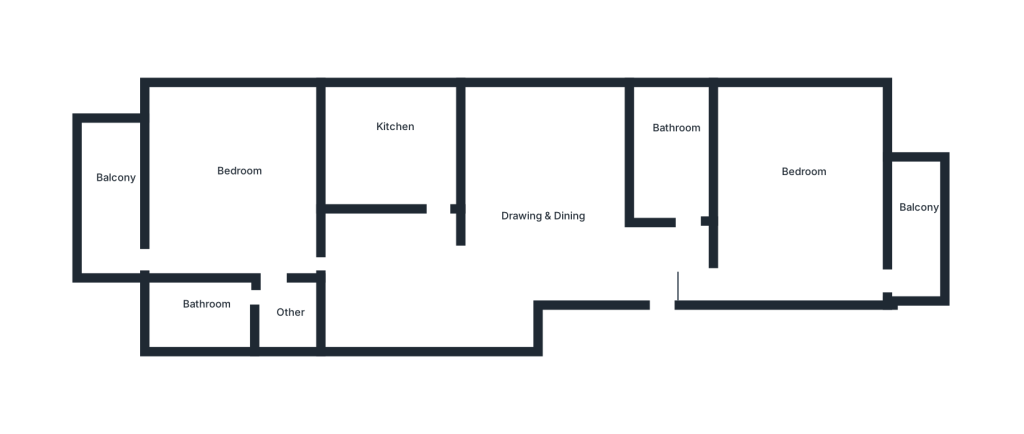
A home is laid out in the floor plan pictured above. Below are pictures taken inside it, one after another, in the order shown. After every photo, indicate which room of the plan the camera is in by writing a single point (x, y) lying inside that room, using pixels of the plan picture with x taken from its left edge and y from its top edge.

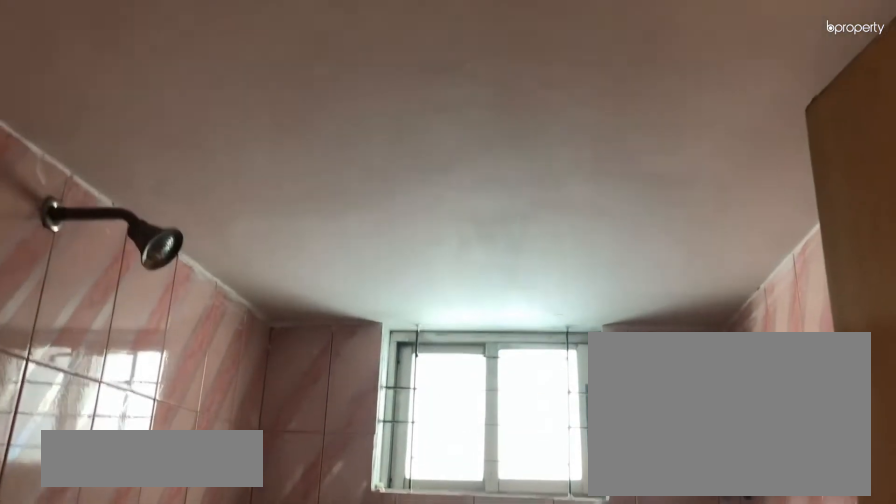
(677, 165)
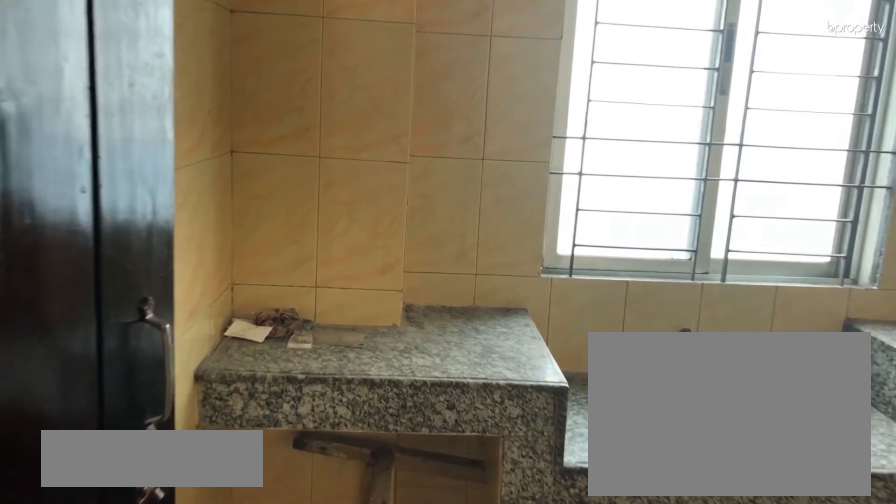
(400, 146)
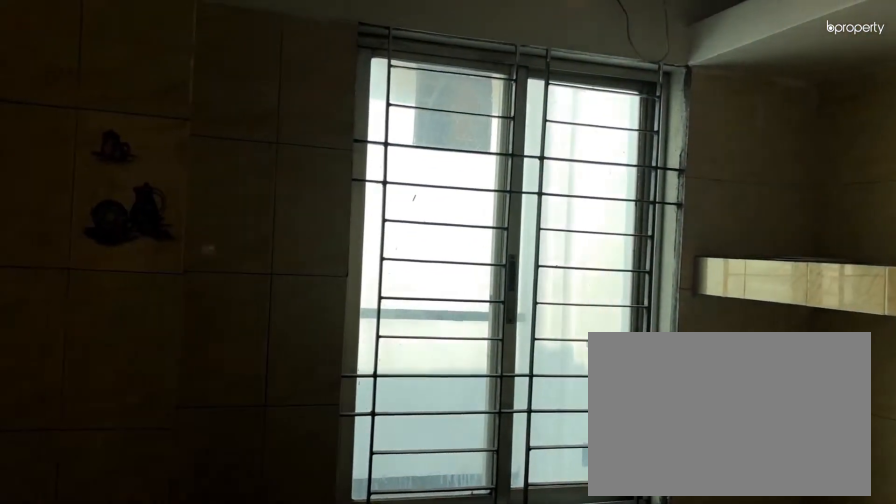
(400, 146)
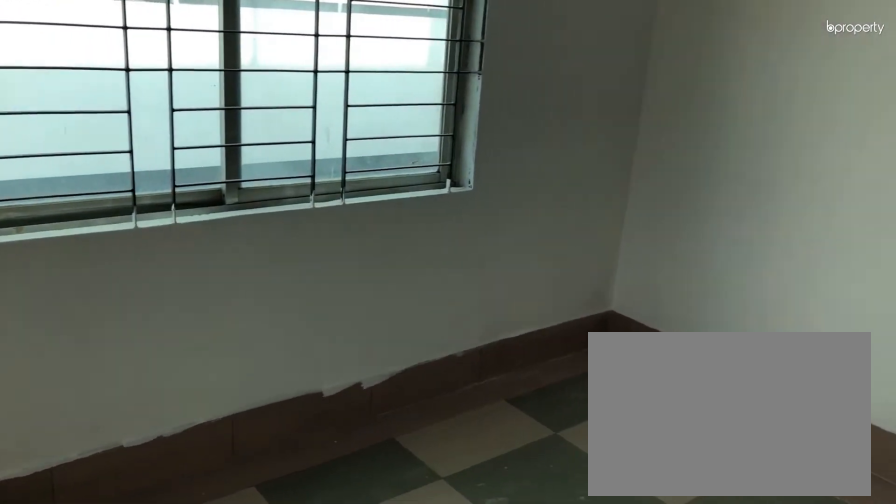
(234, 180)
